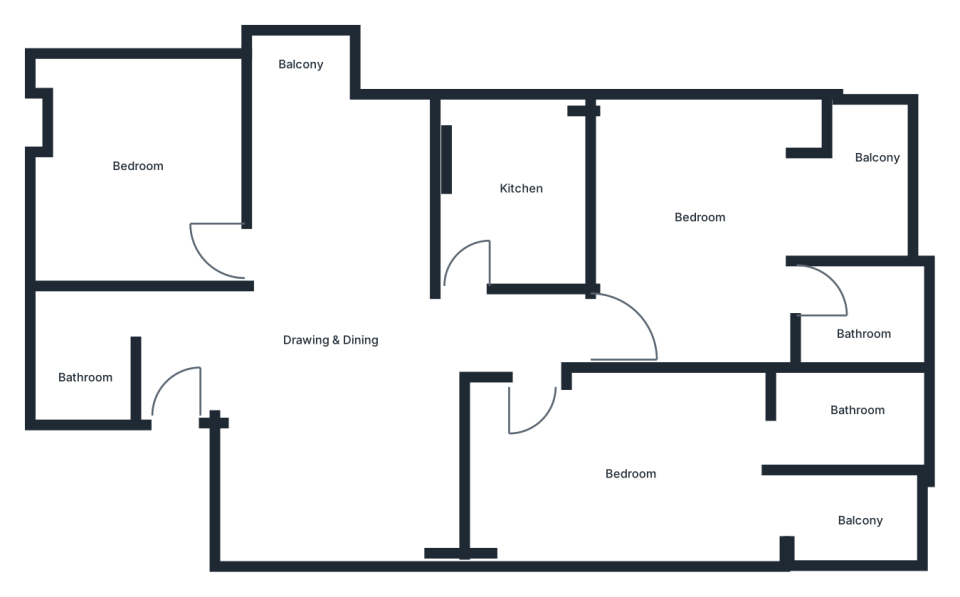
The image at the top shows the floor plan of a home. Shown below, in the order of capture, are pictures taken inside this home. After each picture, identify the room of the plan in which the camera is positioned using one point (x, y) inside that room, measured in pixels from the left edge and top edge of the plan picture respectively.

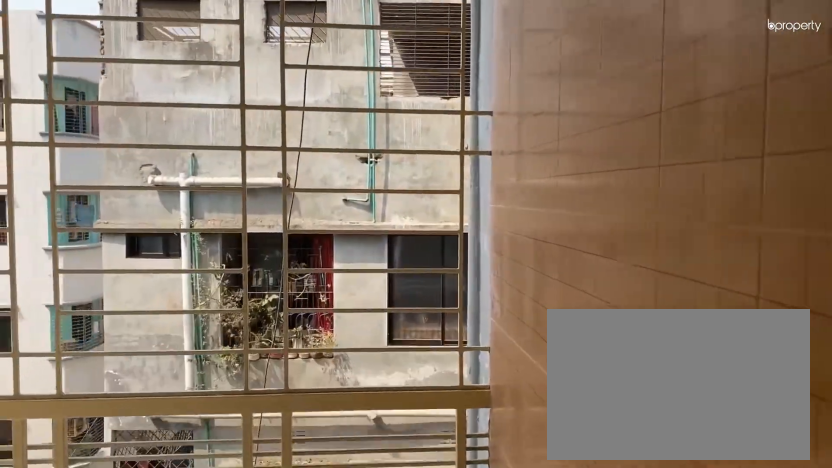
(869, 187)
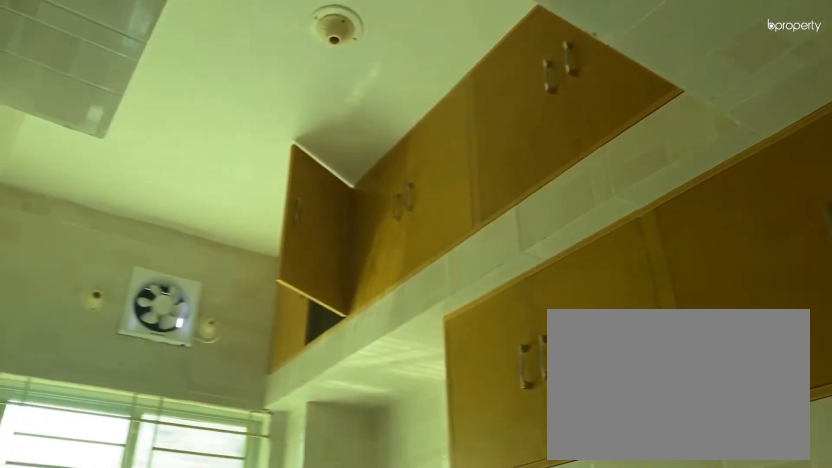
(516, 200)
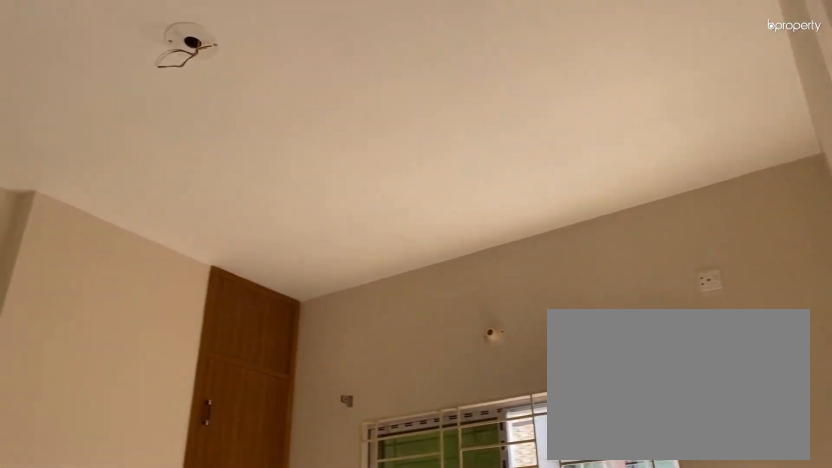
(139, 172)
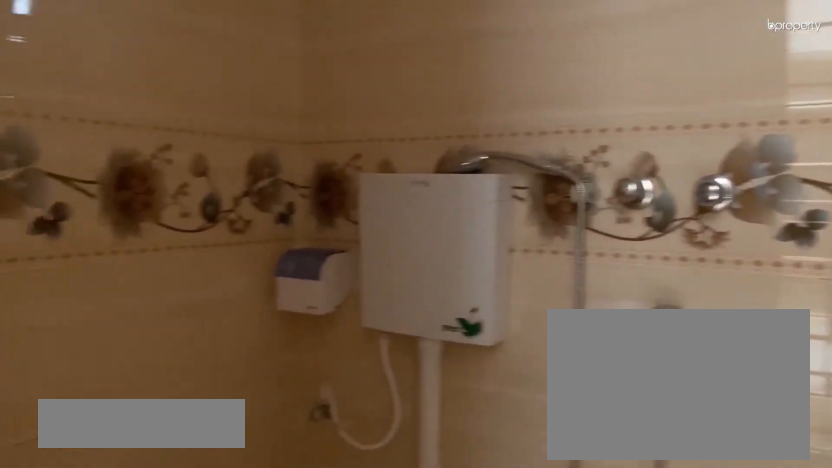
(86, 351)
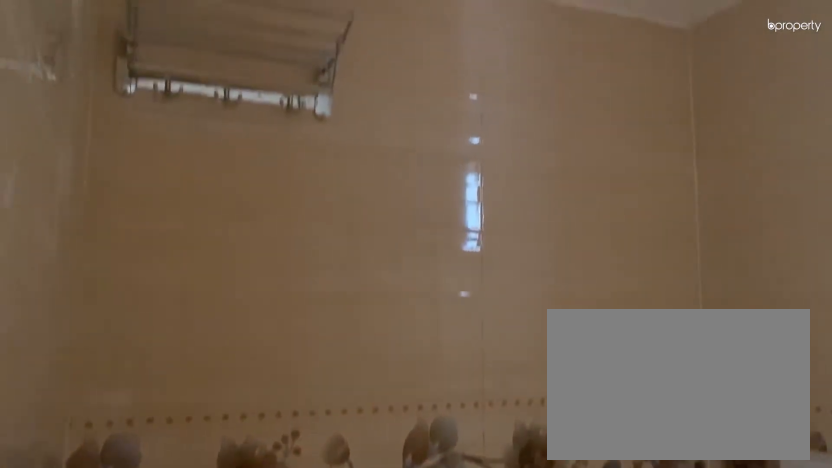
(86, 351)
